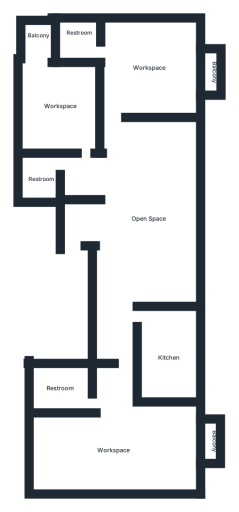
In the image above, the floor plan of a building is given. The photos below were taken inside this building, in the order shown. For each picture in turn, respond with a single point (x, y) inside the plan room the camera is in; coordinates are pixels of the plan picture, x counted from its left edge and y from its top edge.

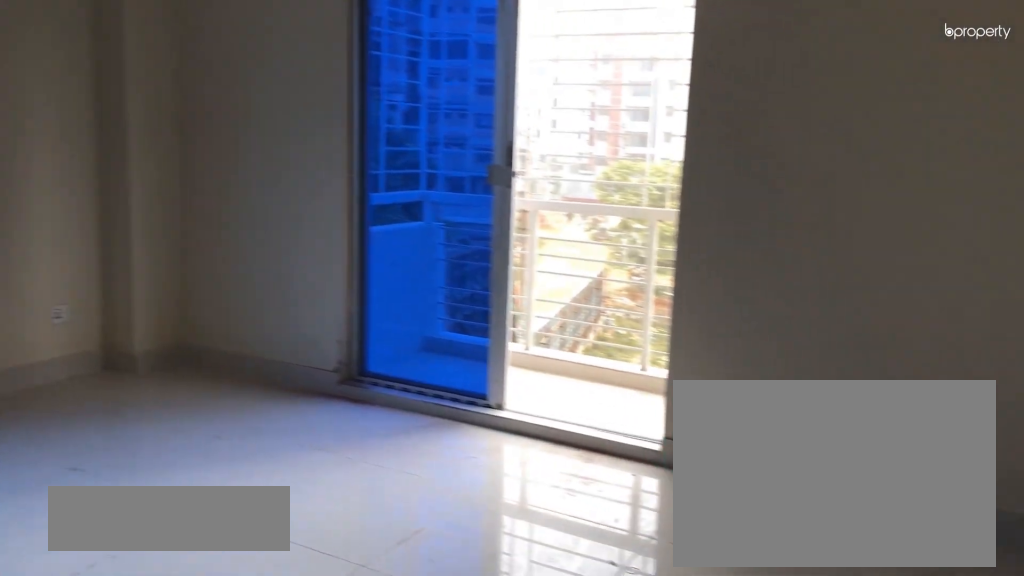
(146, 66)
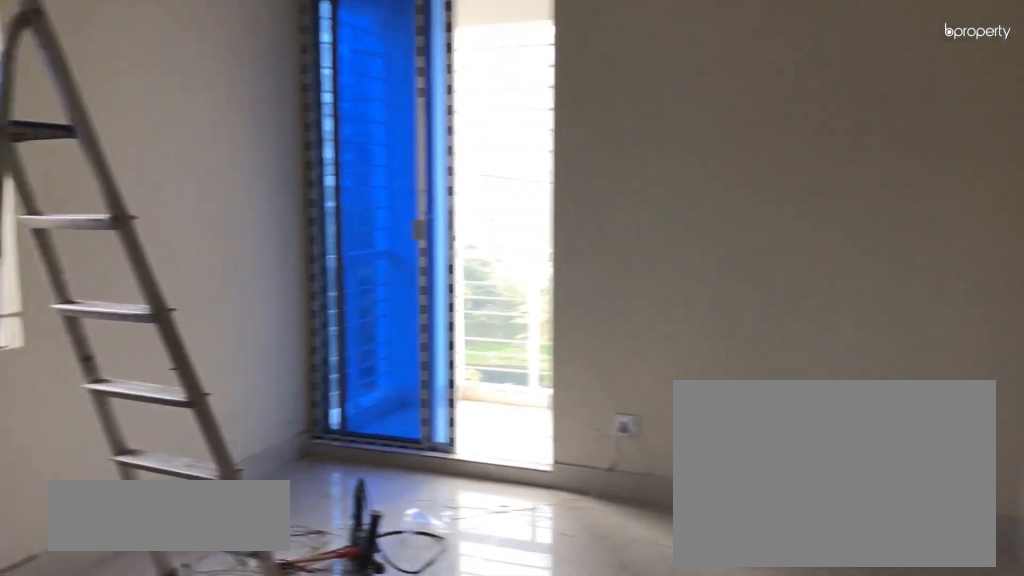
(67, 107)
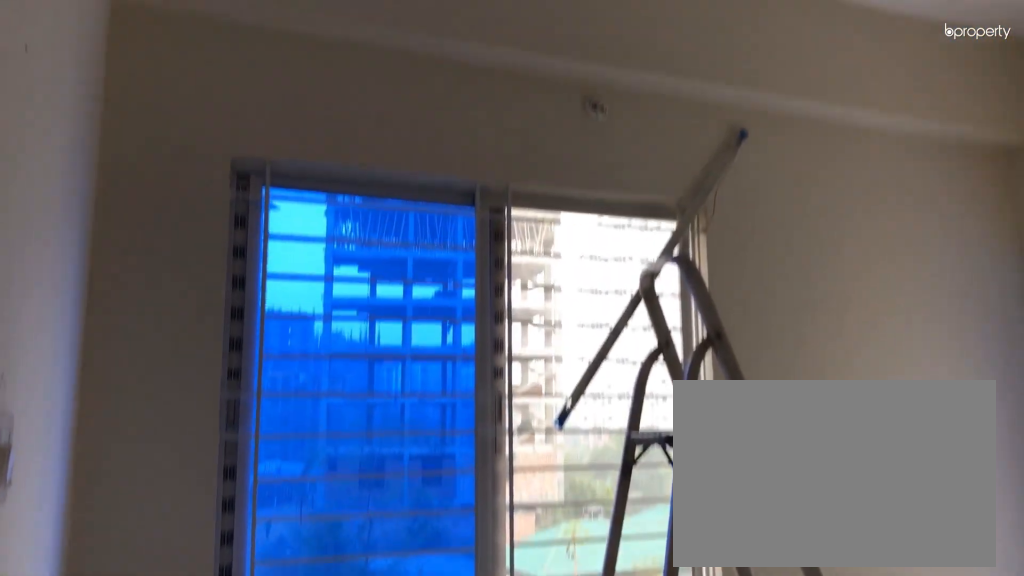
(67, 107)
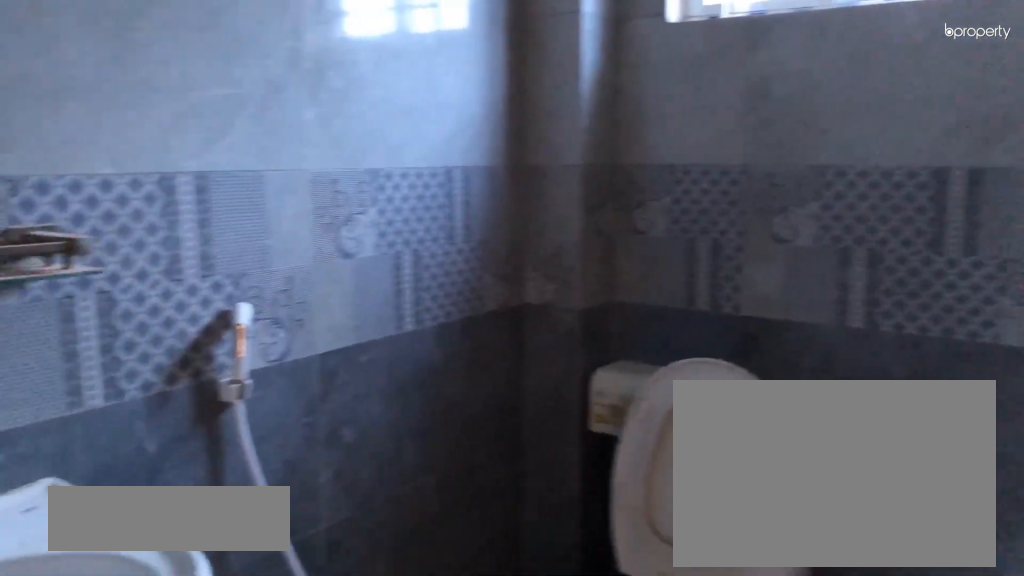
(41, 178)
